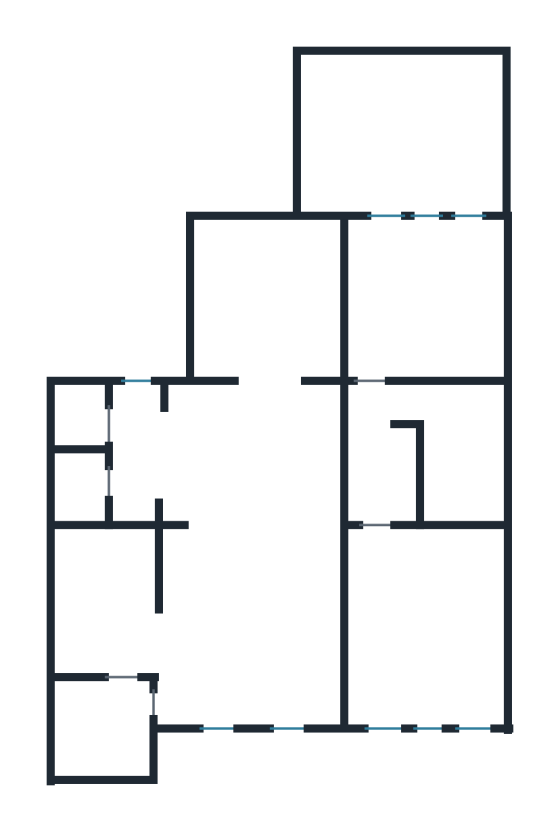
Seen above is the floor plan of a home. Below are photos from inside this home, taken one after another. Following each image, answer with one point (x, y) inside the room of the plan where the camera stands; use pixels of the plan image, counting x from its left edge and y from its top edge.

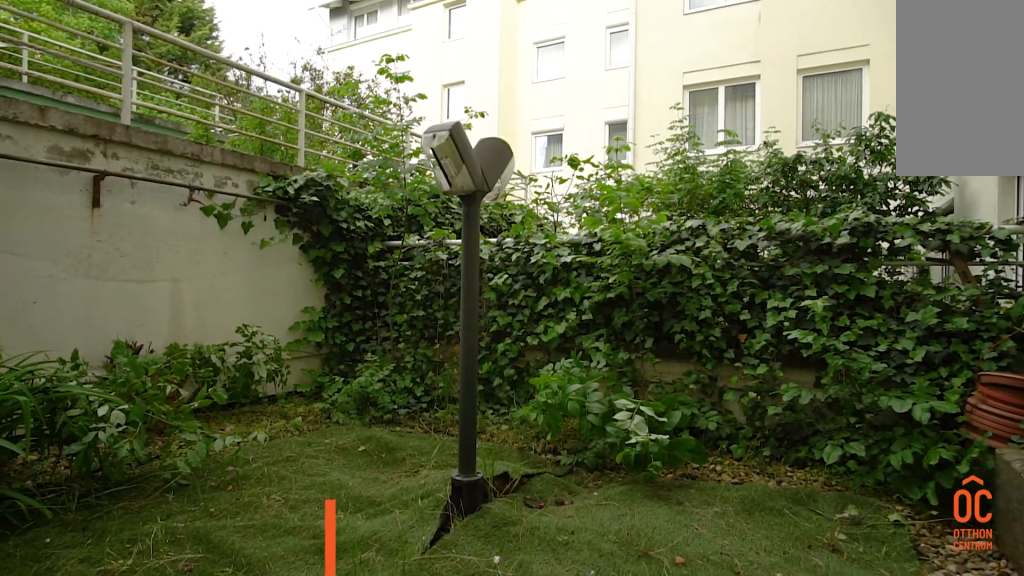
(410, 129)
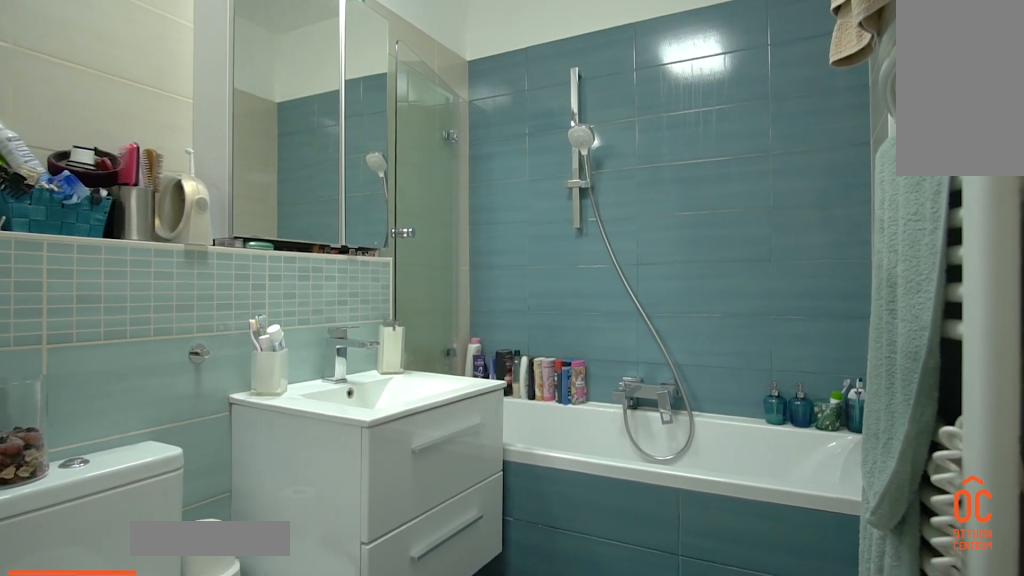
(470, 451)
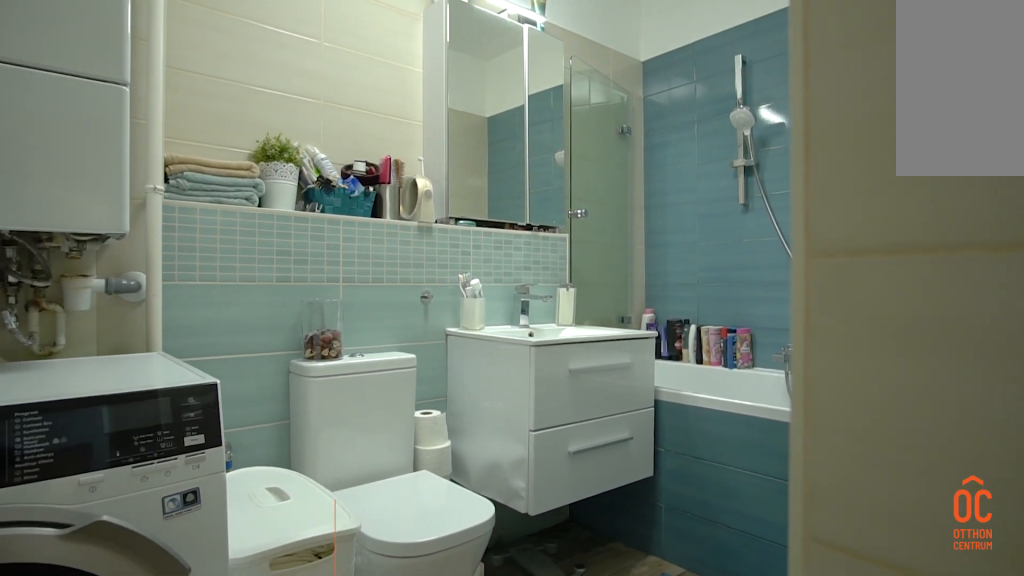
(470, 451)
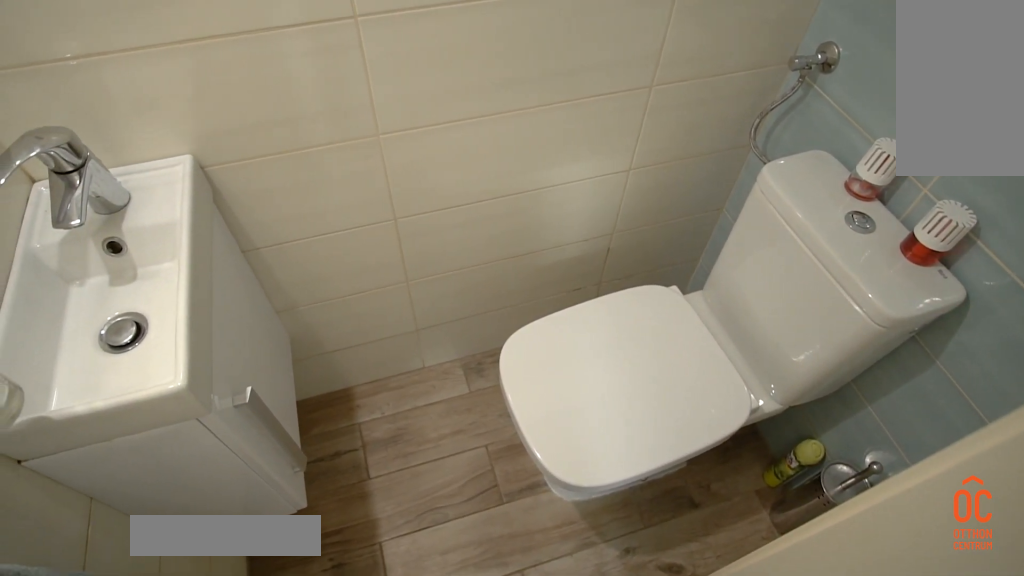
(83, 410)
